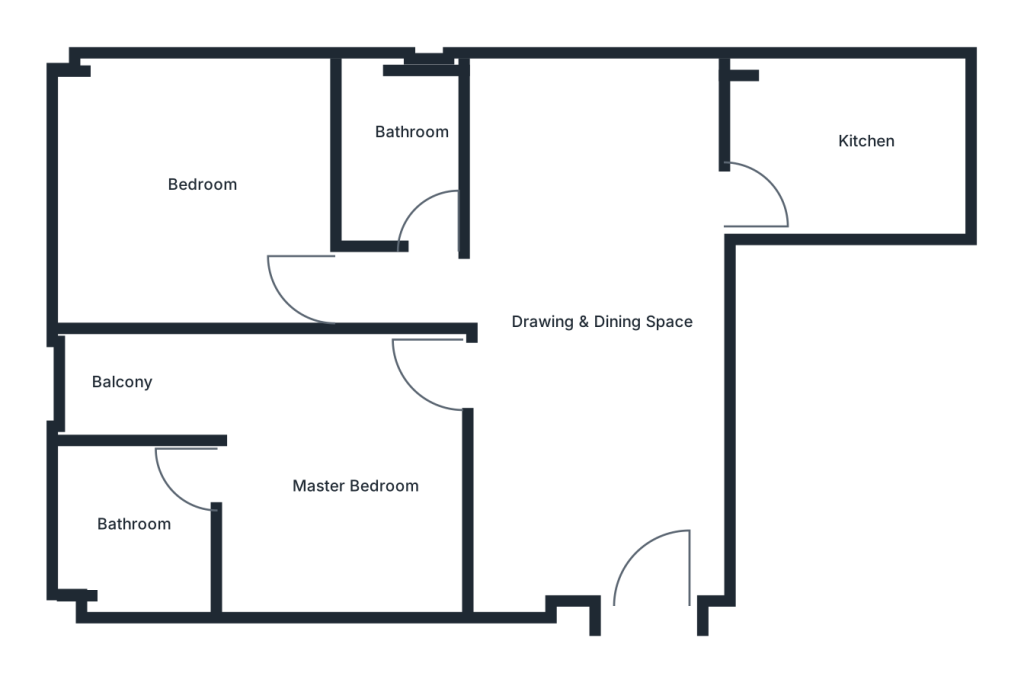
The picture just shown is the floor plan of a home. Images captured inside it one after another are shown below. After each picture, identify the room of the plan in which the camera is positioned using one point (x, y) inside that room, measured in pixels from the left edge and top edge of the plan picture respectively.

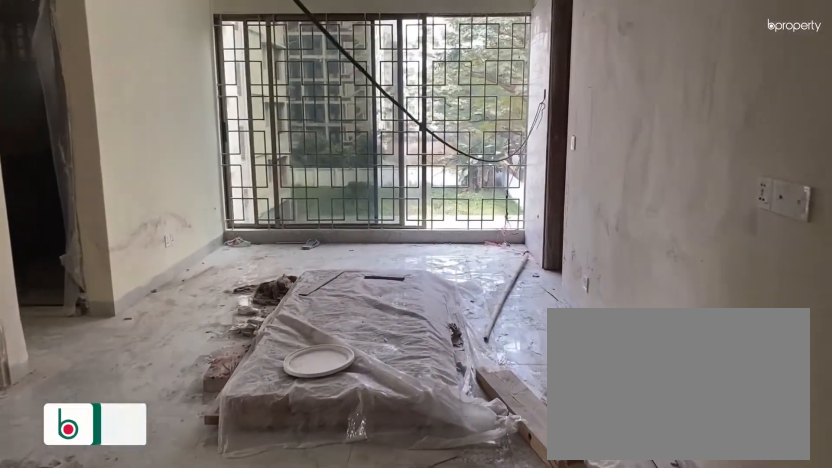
(636, 535)
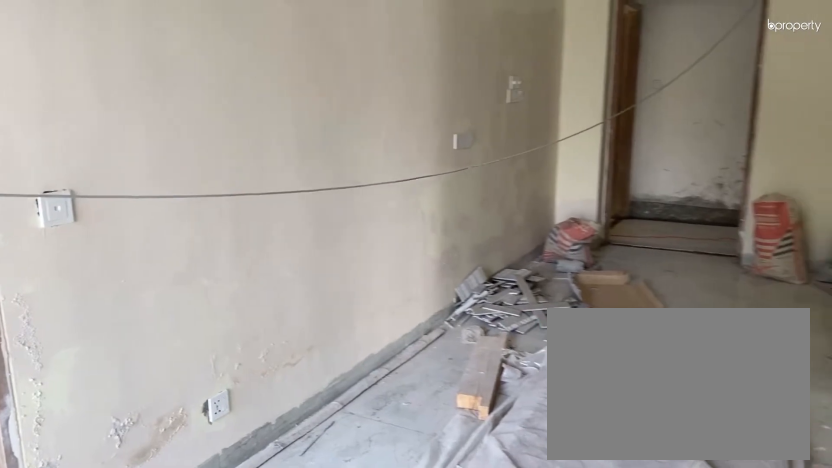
(612, 274)
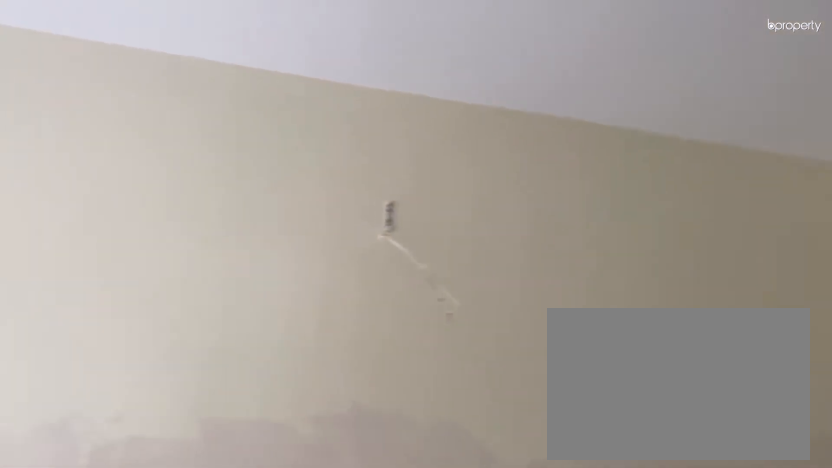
(612, 274)
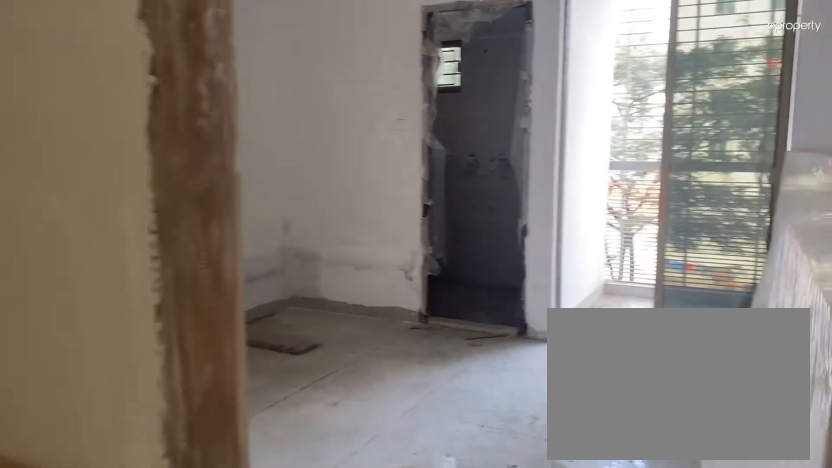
(420, 427)
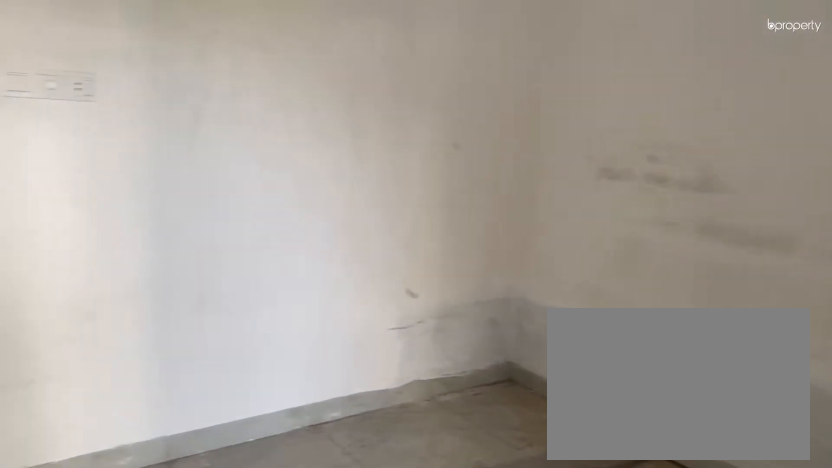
(325, 498)
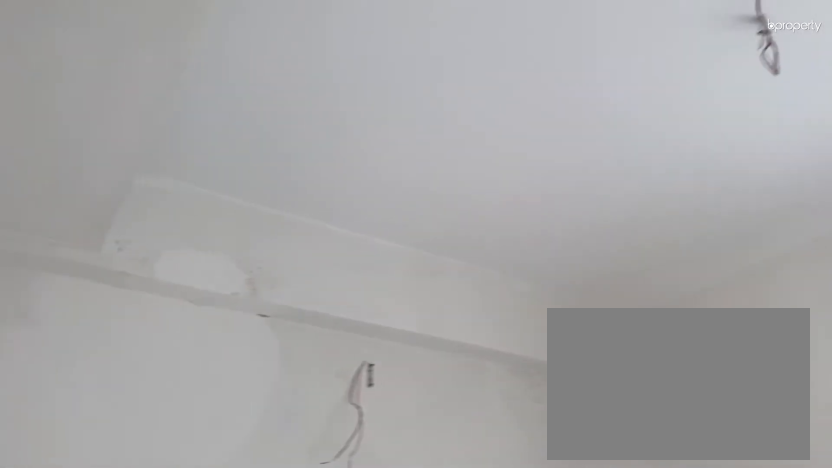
(325, 498)
